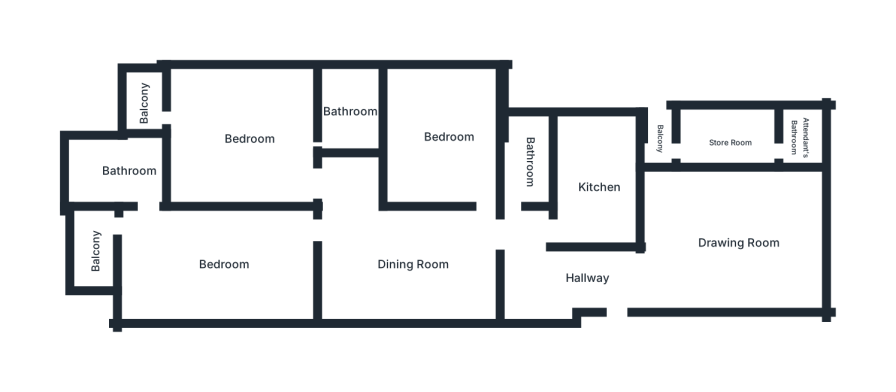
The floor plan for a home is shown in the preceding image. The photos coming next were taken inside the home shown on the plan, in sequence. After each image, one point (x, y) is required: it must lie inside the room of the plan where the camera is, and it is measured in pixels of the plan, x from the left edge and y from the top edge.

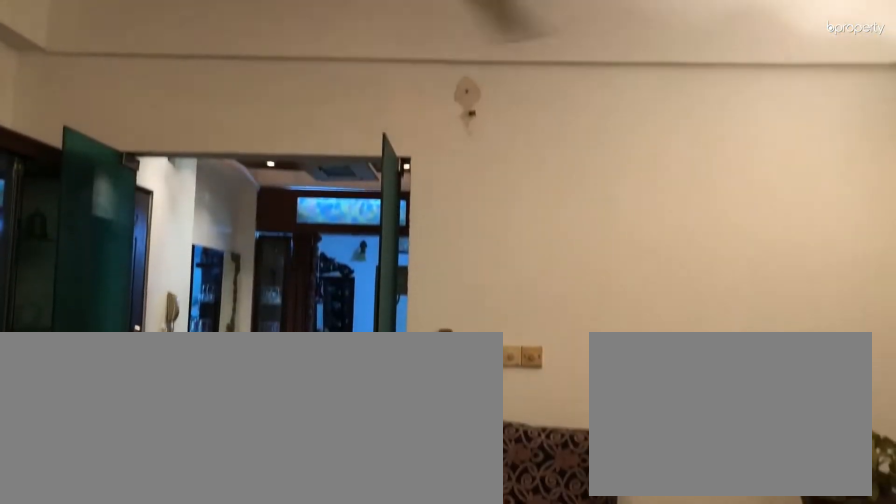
(737, 239)
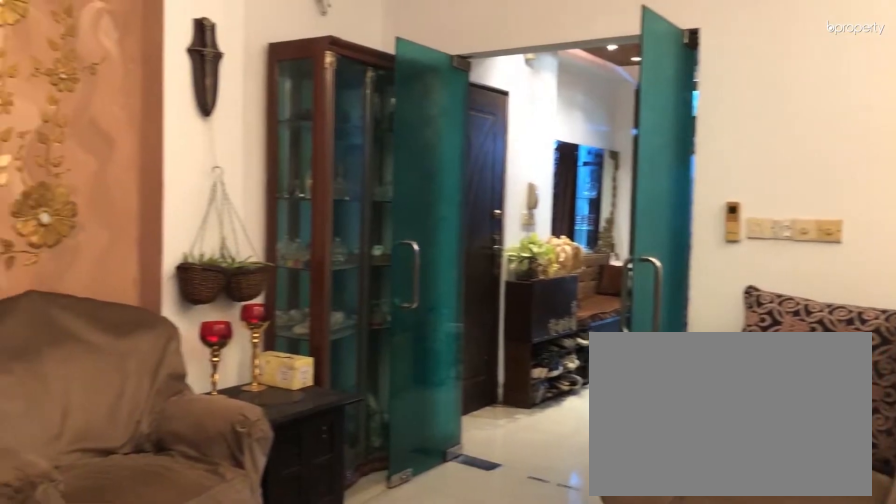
(737, 240)
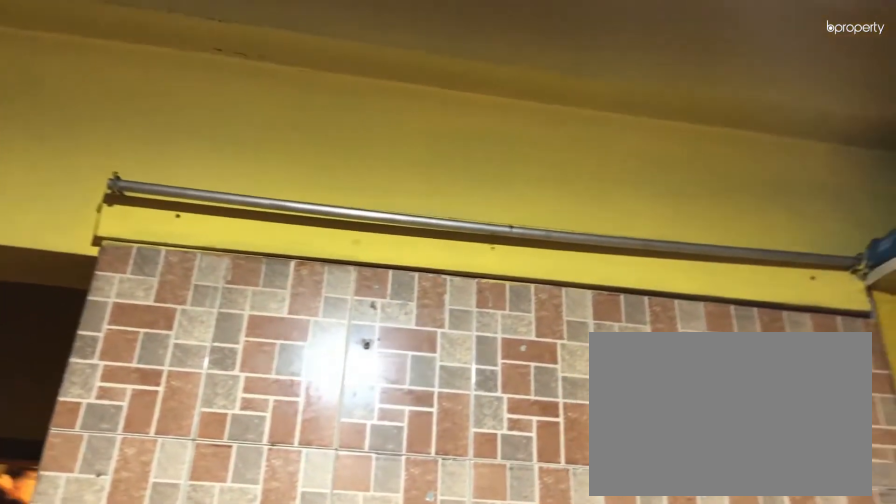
(600, 184)
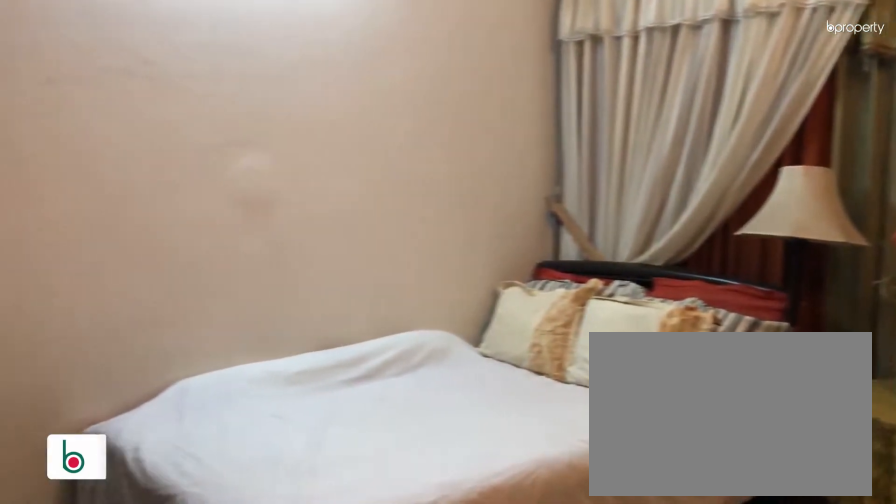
(442, 137)
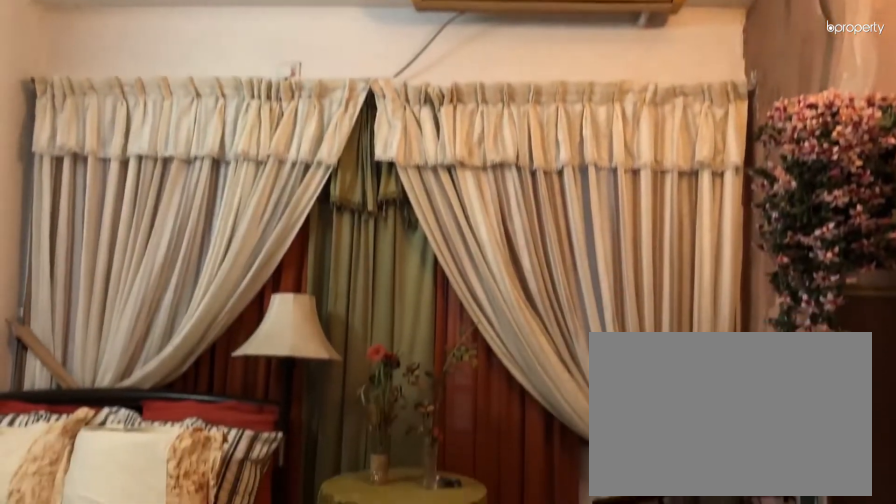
(441, 137)
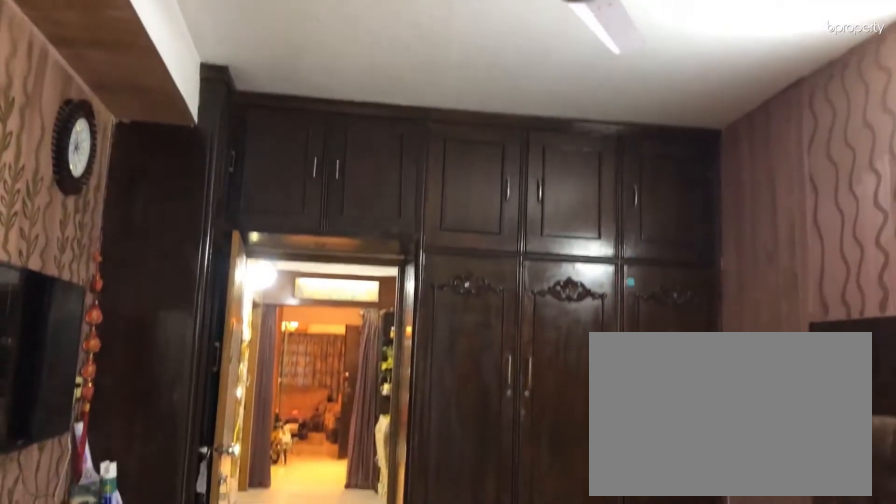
(225, 268)
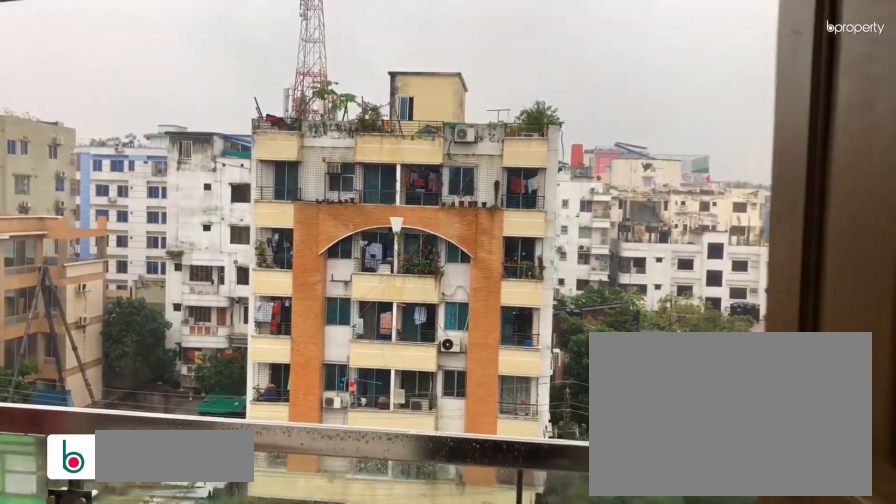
(98, 248)
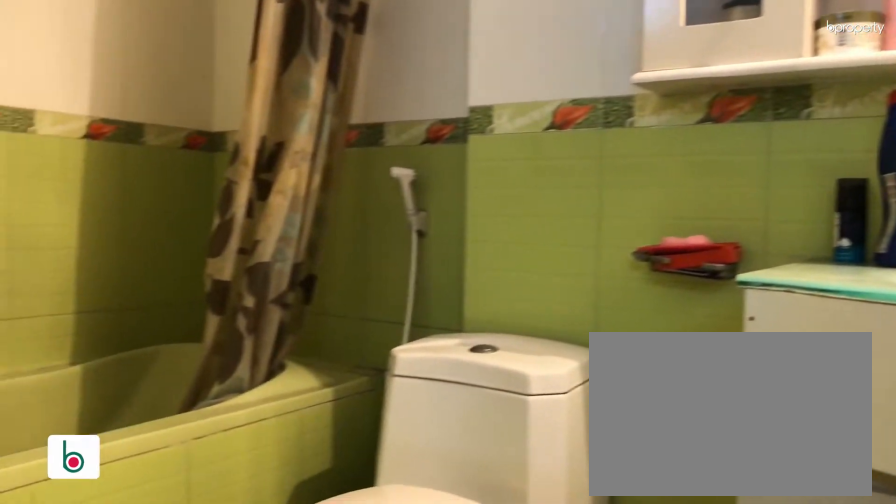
(128, 167)
